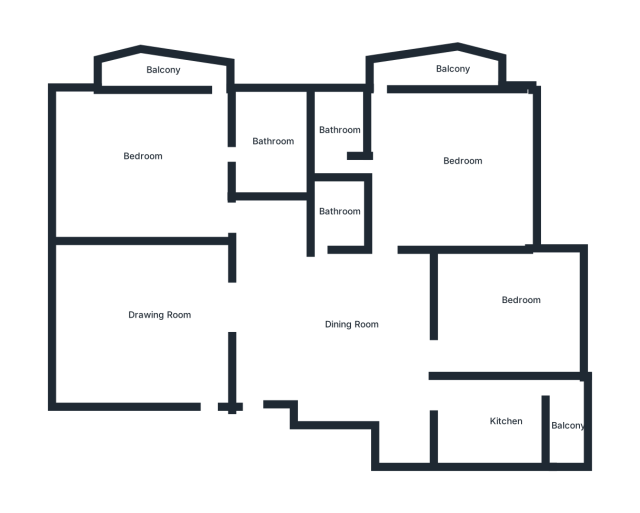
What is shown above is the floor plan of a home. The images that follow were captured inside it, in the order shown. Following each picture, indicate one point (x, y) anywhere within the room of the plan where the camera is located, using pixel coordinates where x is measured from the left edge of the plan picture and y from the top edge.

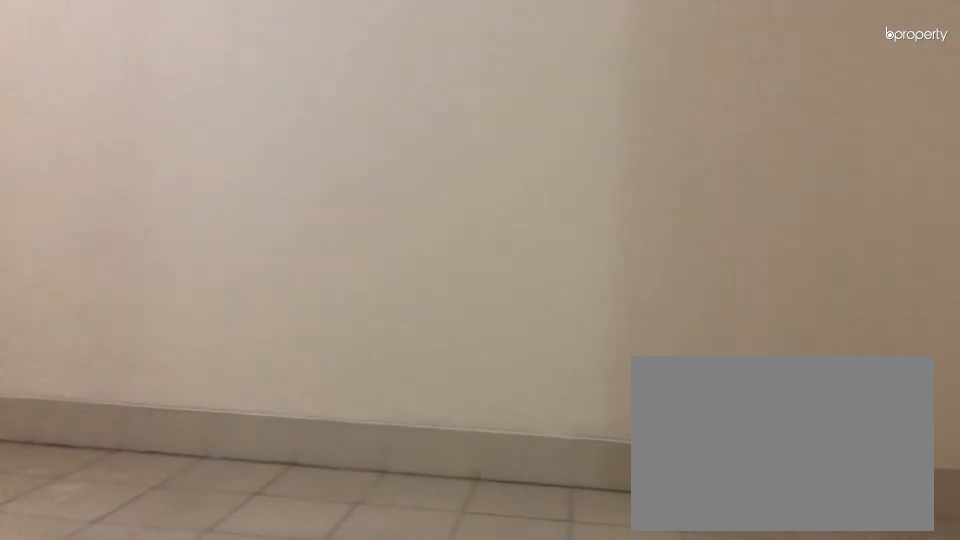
(129, 322)
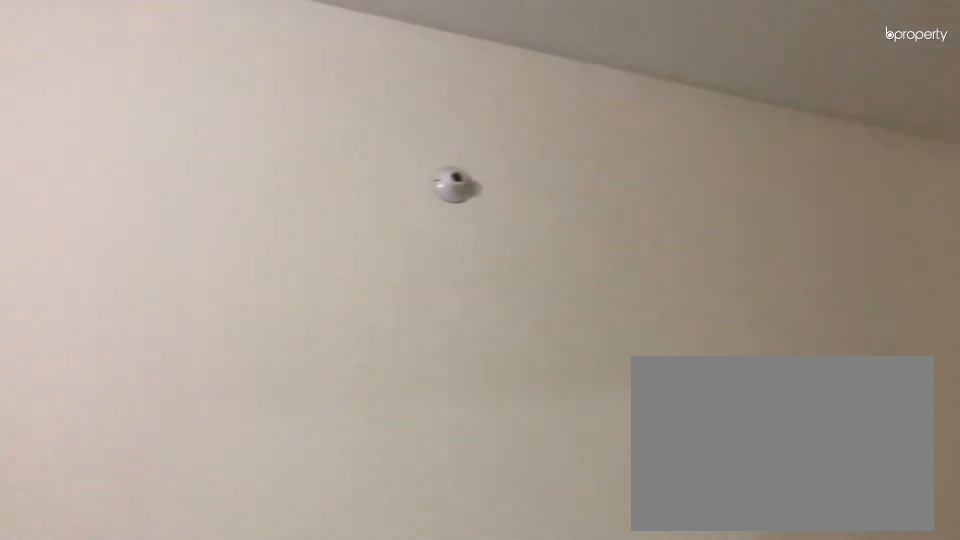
(129, 322)
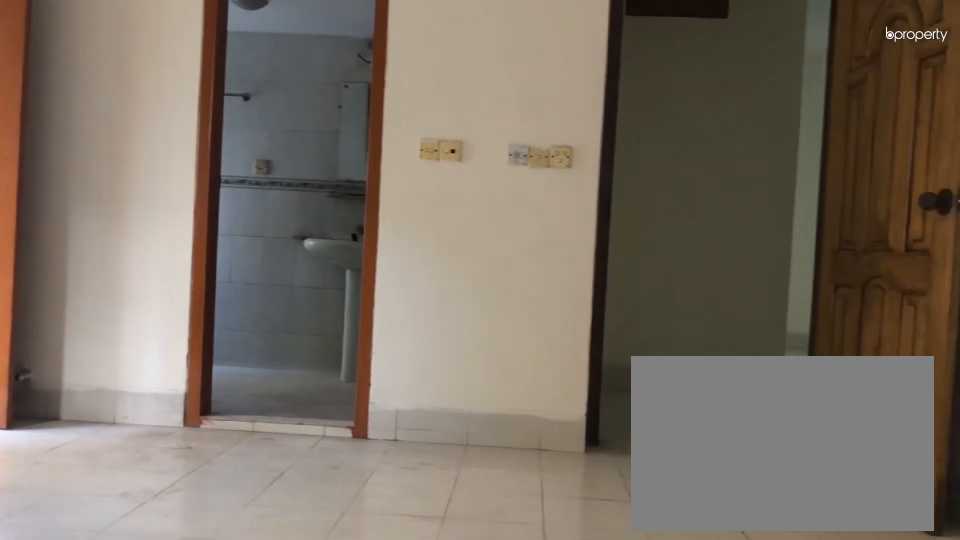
(142, 152)
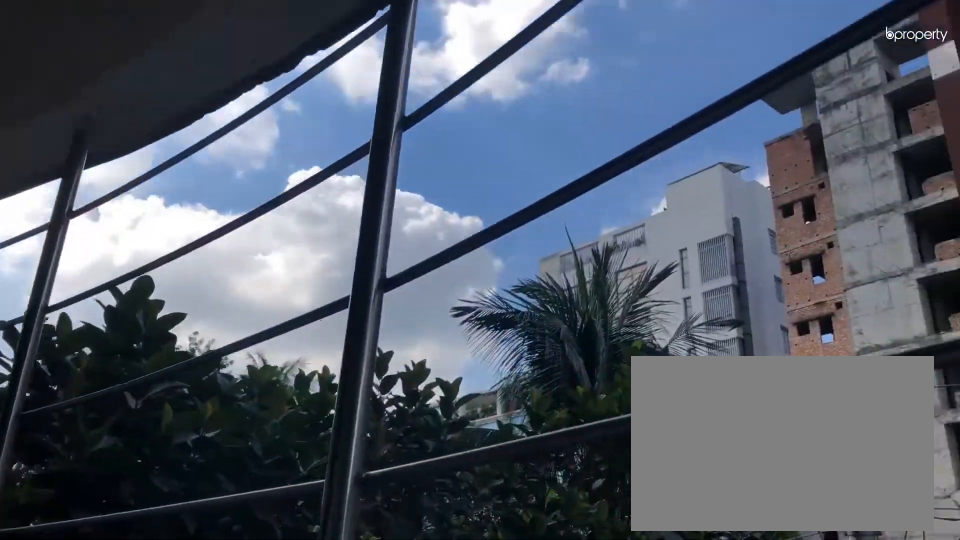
(152, 75)
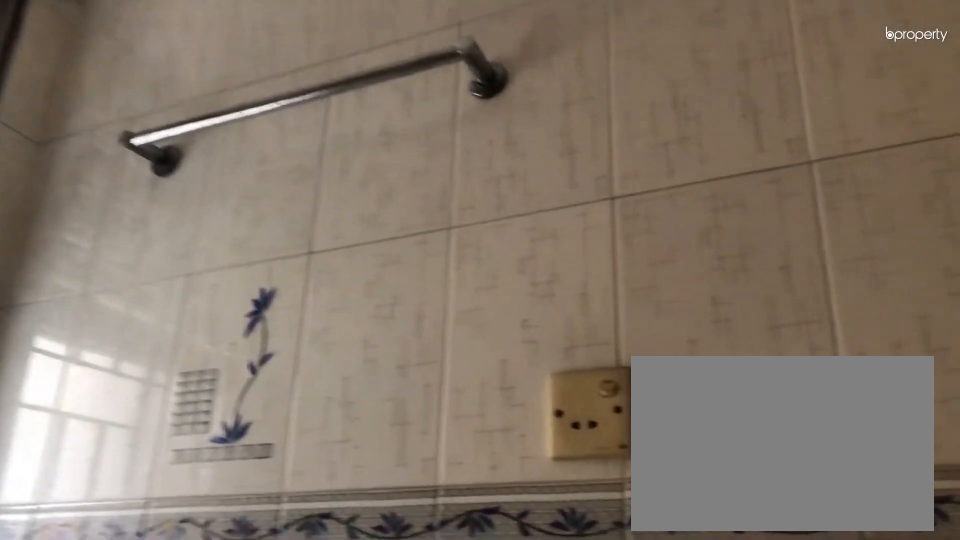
(269, 148)
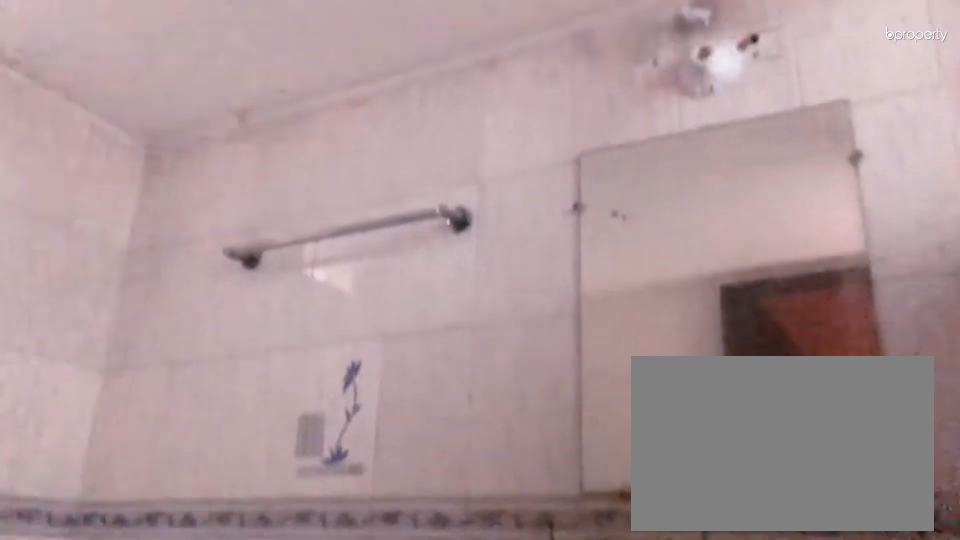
(333, 215)
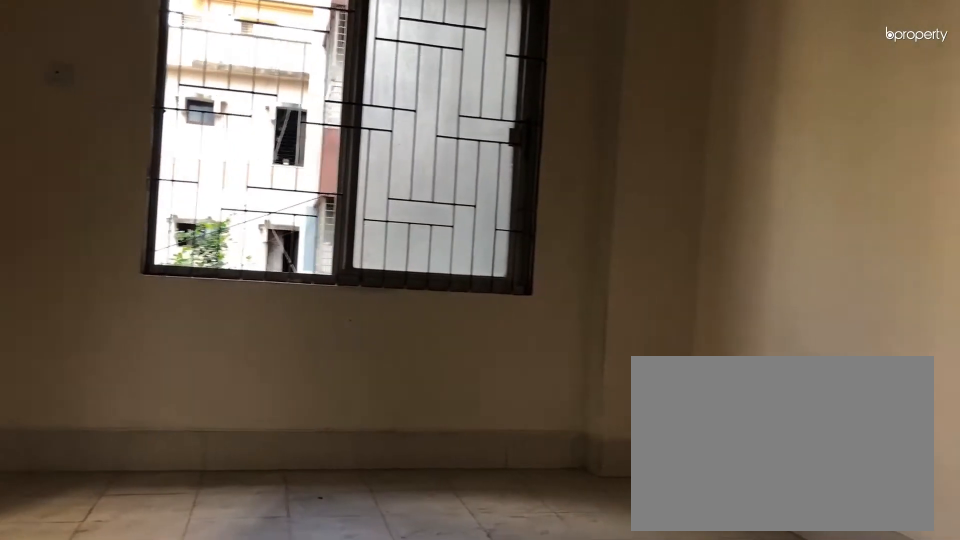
(451, 160)
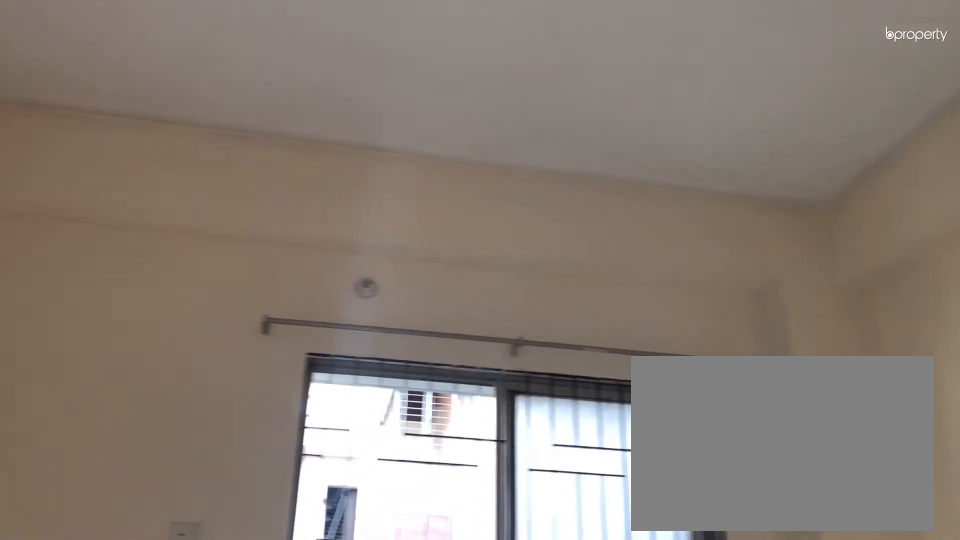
(451, 160)
